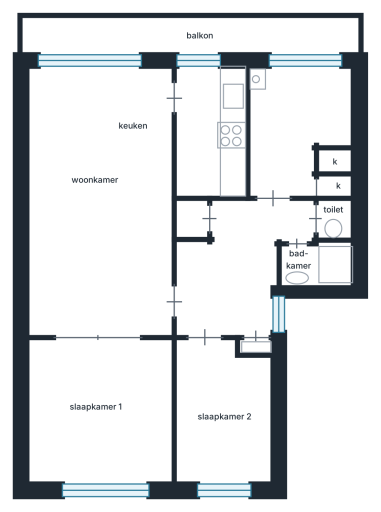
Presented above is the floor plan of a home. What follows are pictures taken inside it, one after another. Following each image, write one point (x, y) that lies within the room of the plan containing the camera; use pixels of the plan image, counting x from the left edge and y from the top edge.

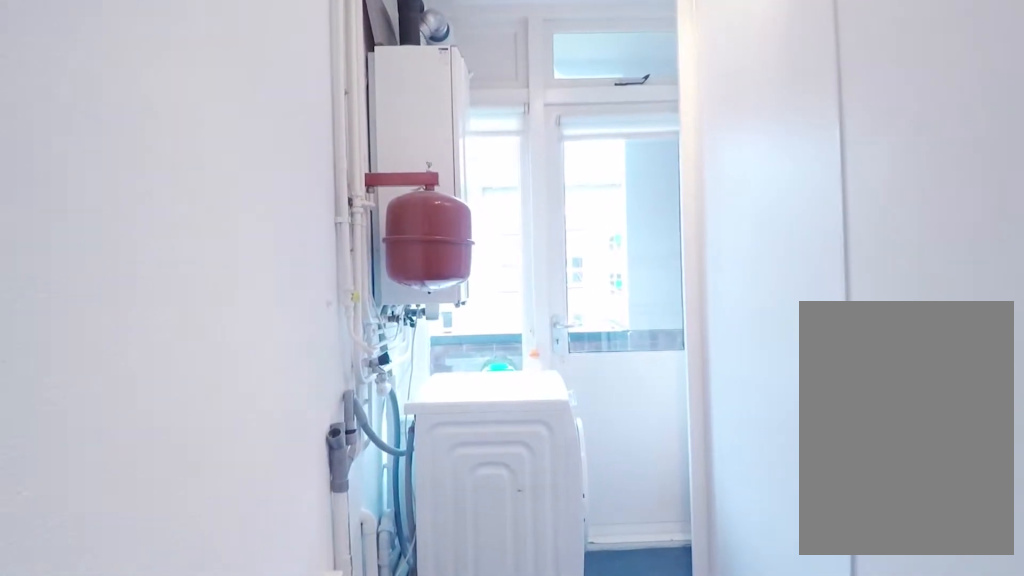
(295, 125)
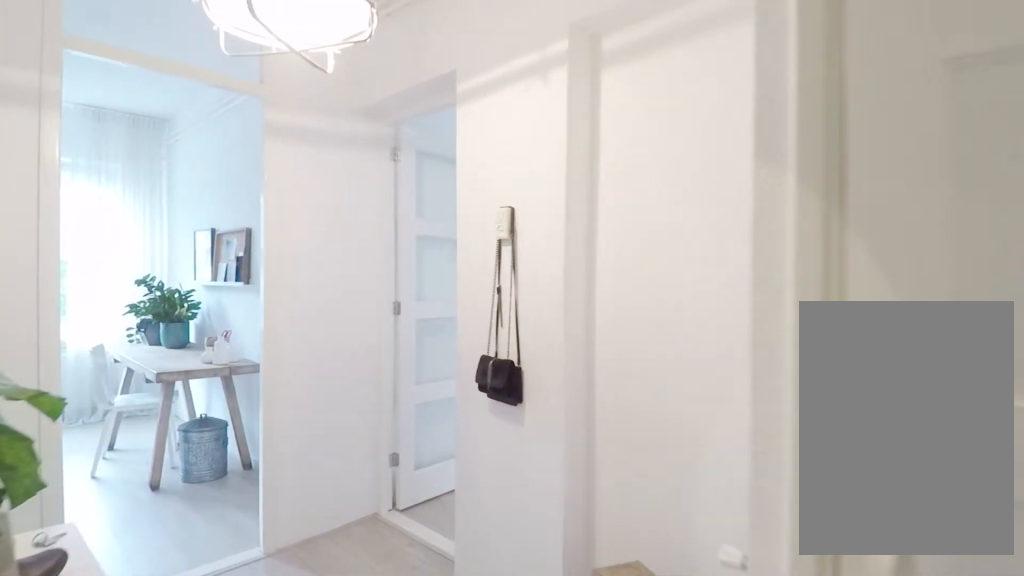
(237, 268)
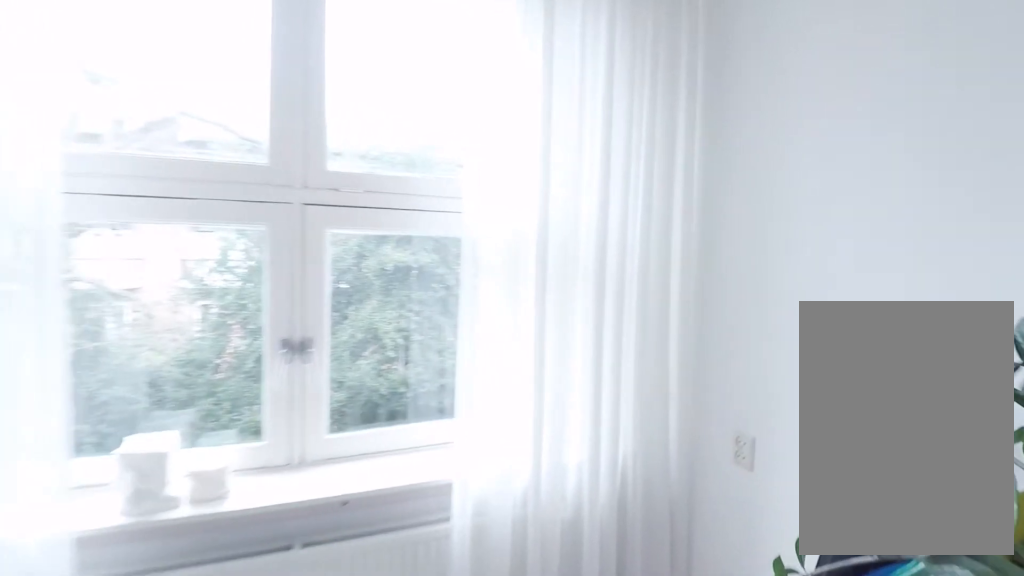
(223, 416)
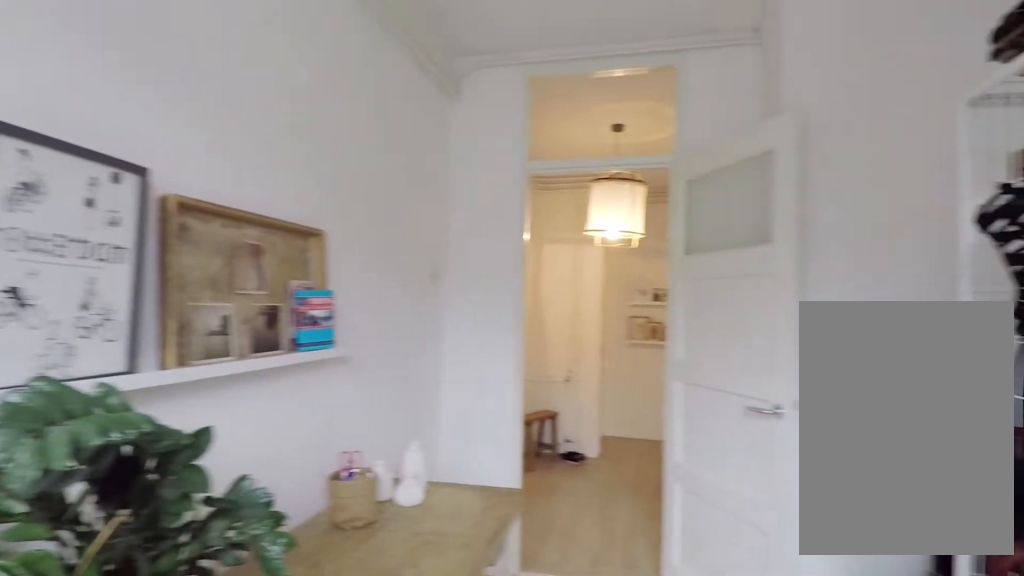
(223, 416)
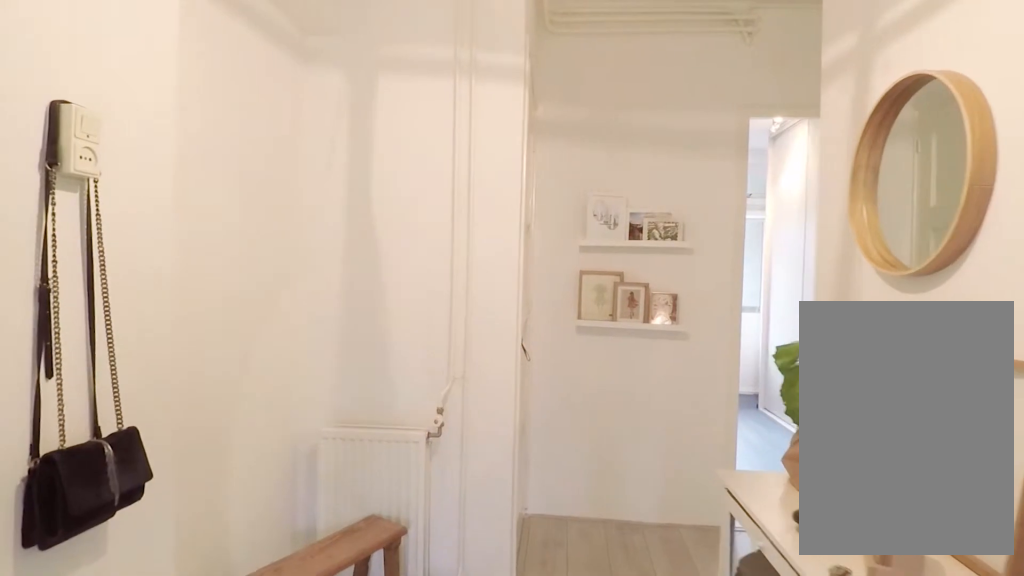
(237, 268)
